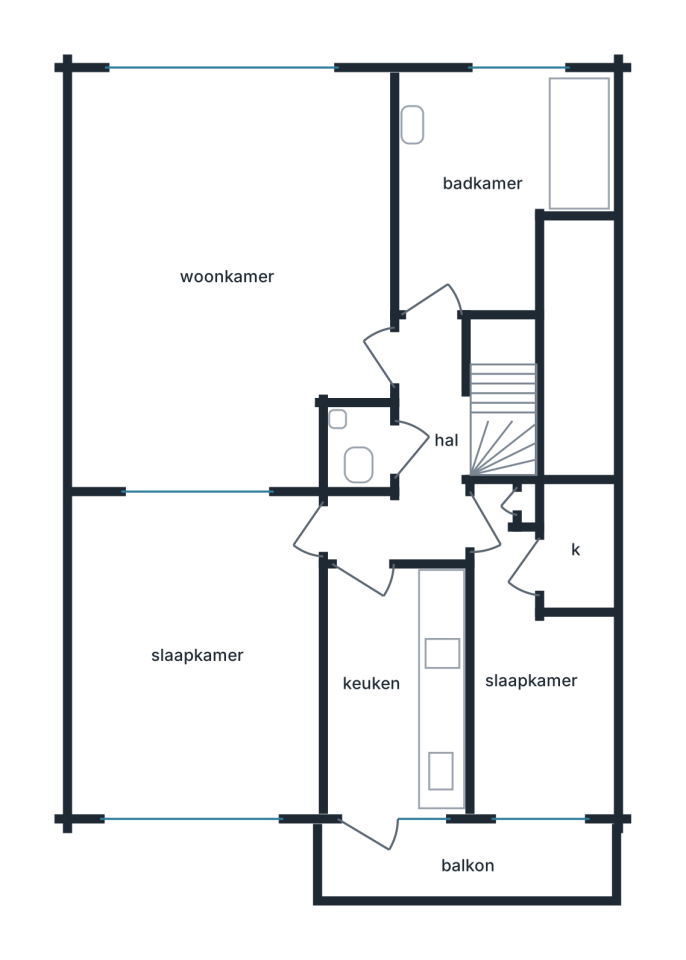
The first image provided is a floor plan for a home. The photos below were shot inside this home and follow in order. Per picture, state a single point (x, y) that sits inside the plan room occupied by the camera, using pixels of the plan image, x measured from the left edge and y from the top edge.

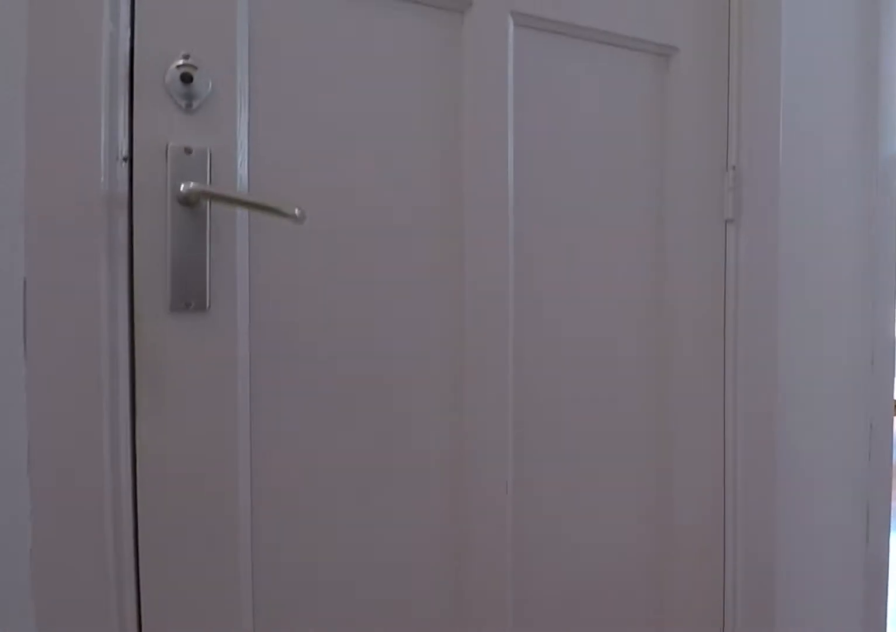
(418, 456)
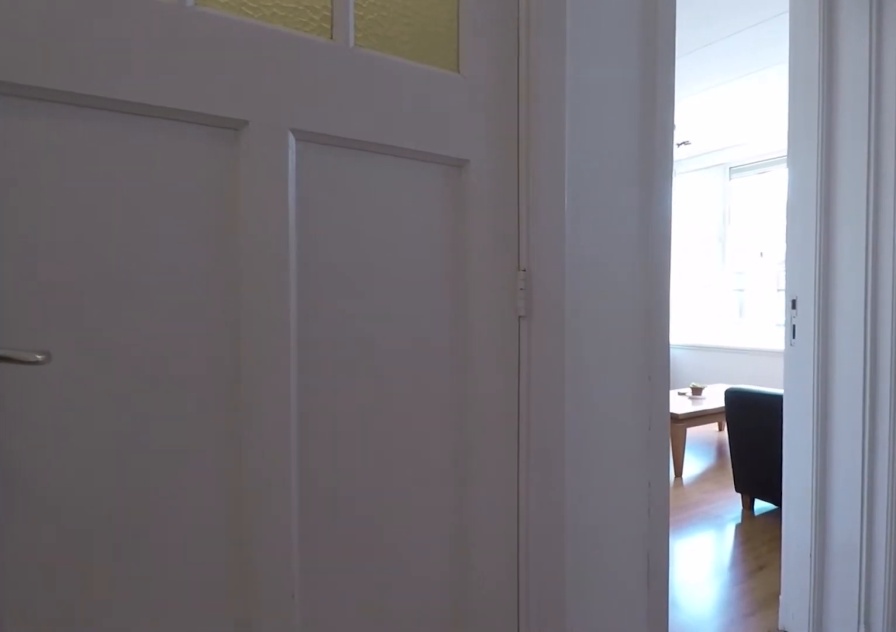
(418, 456)
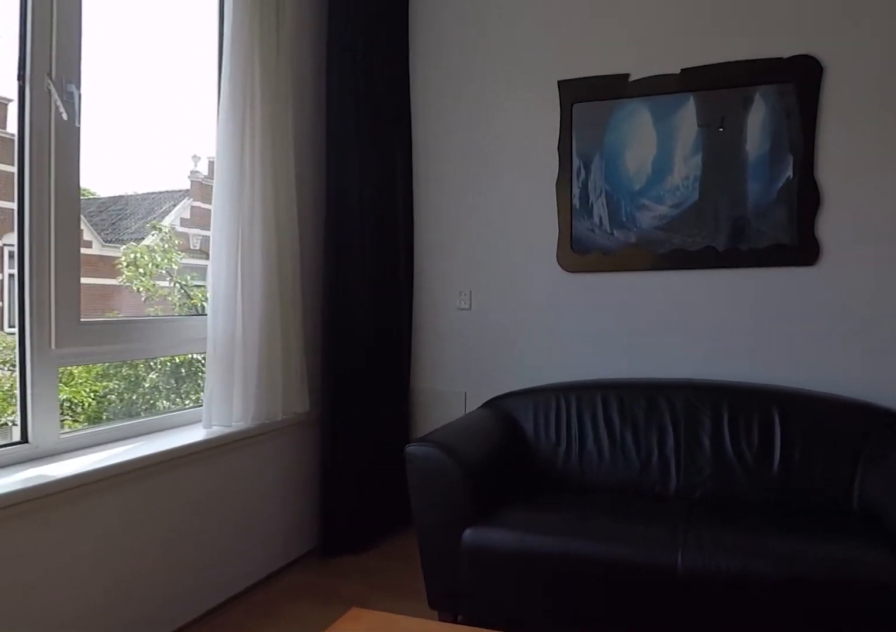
(227, 275)
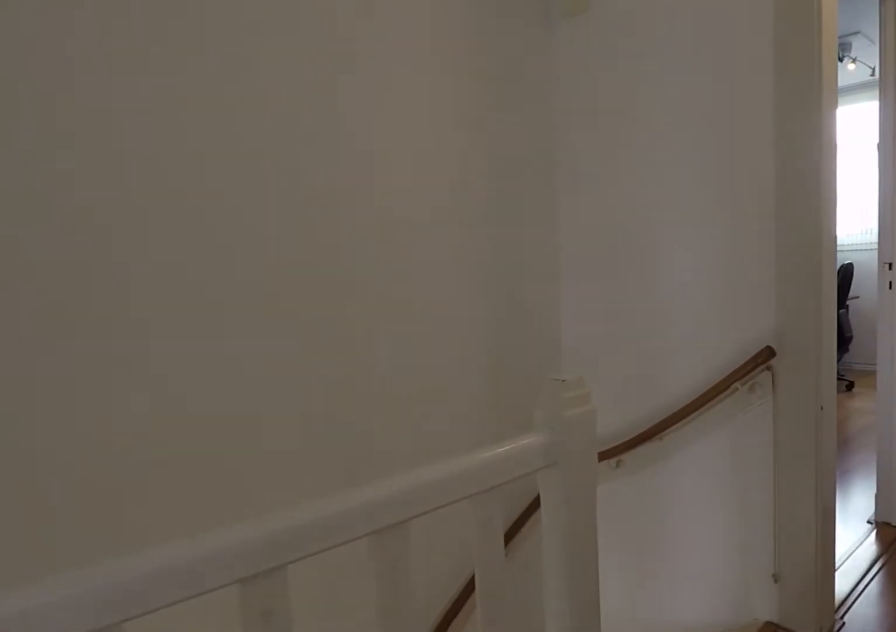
(417, 456)
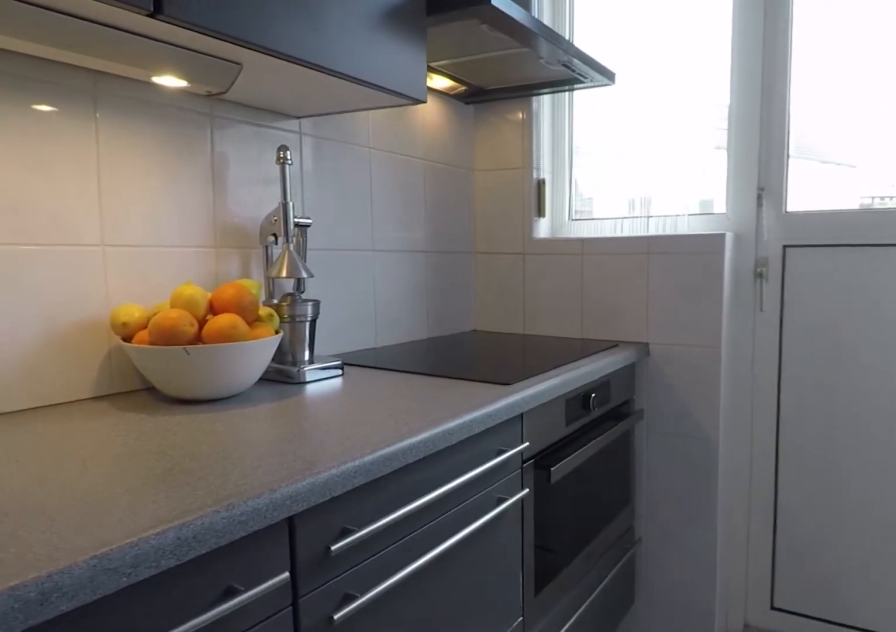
(395, 686)
